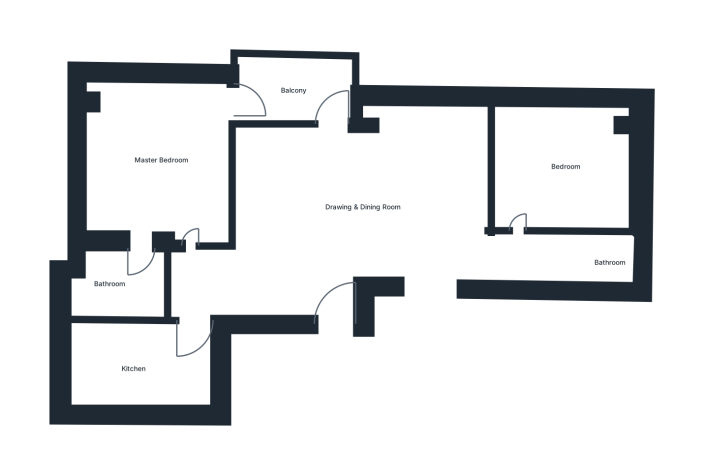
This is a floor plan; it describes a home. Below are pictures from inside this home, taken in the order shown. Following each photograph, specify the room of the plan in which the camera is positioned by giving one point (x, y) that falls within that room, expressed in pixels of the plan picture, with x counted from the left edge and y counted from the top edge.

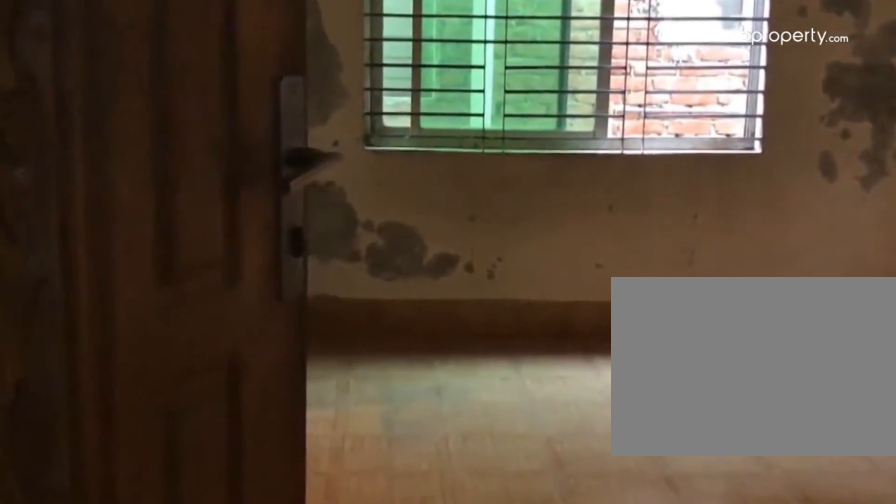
(433, 255)
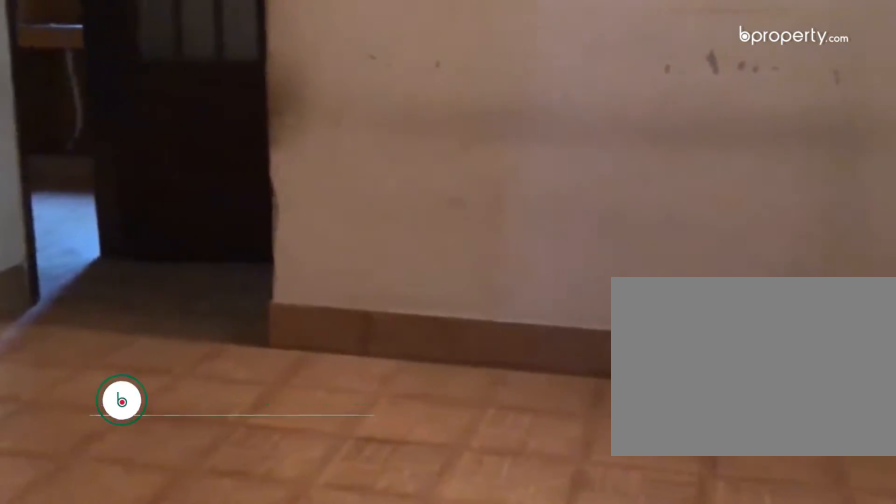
(345, 213)
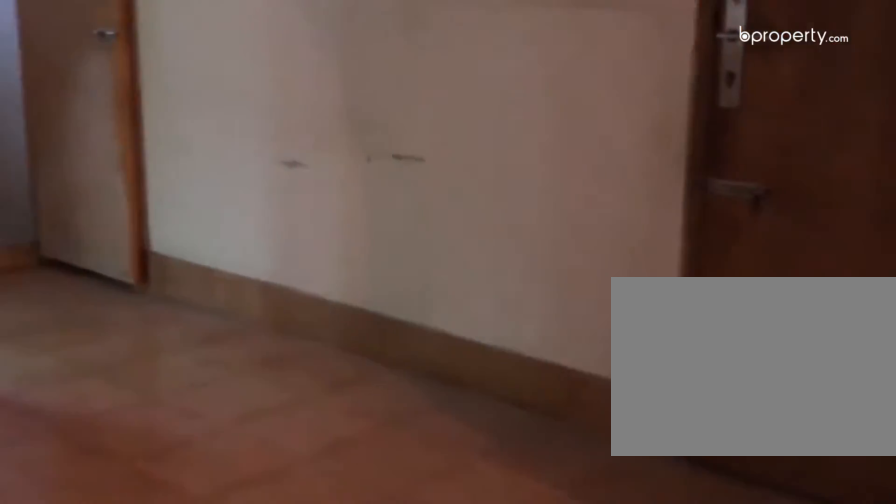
(339, 214)
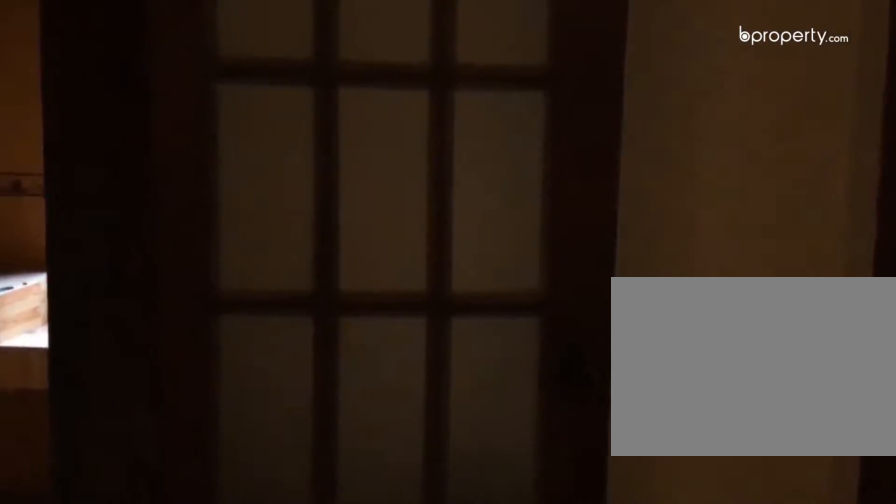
(194, 308)
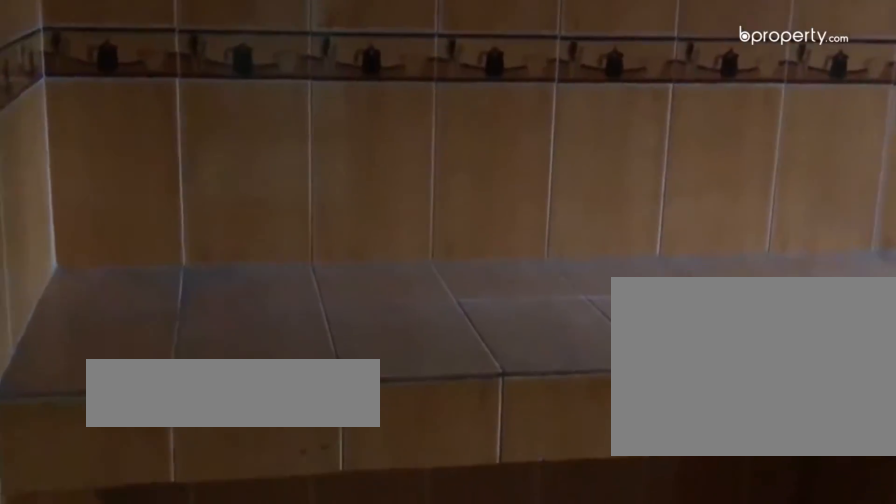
(150, 365)
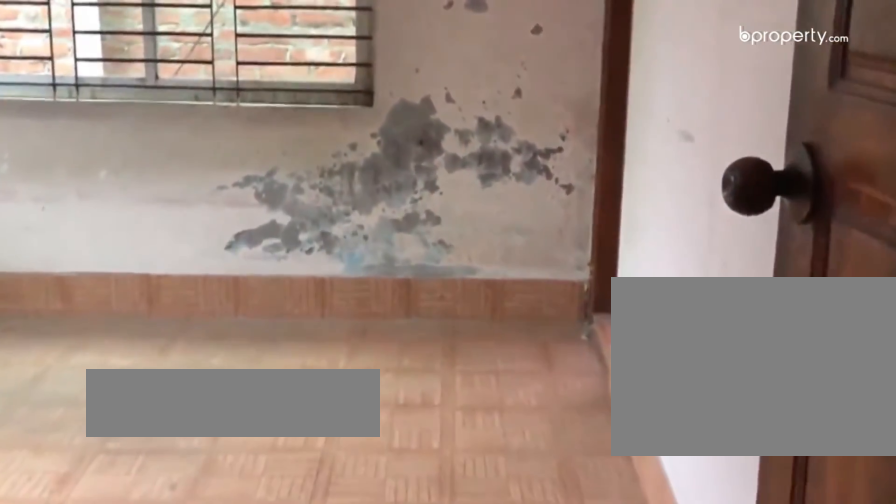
(156, 164)
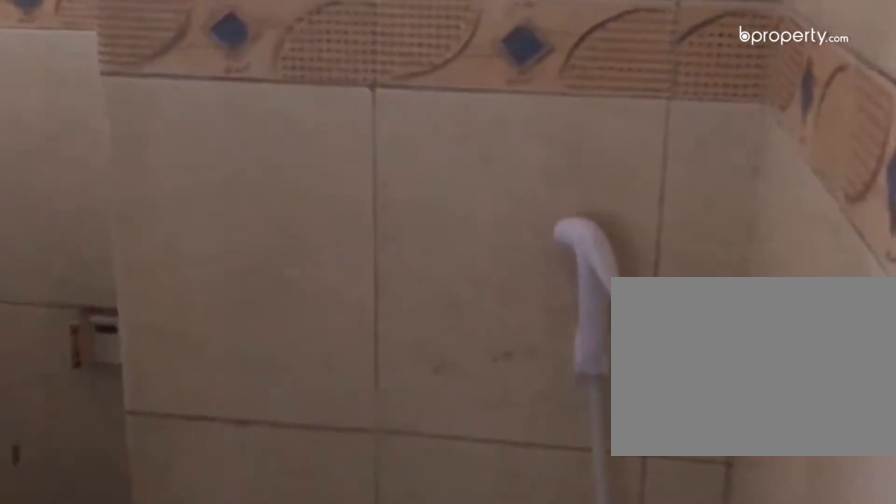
(128, 282)
